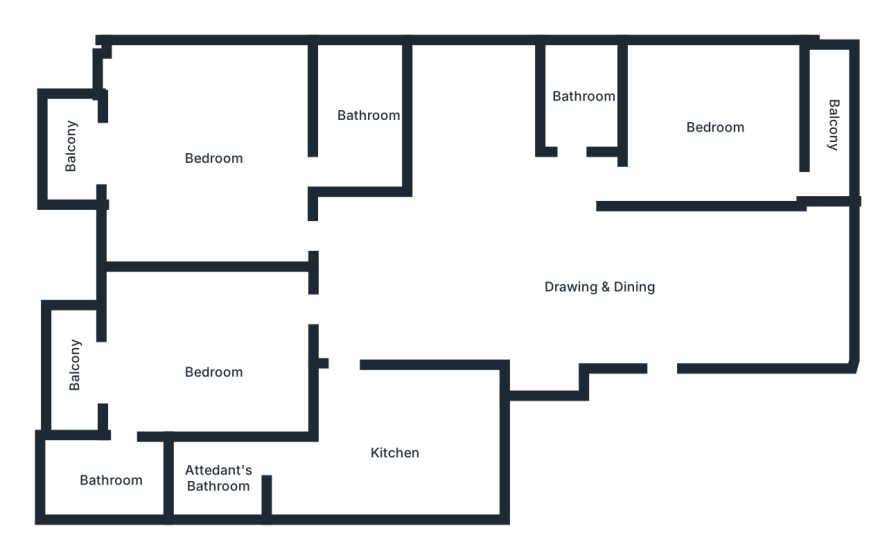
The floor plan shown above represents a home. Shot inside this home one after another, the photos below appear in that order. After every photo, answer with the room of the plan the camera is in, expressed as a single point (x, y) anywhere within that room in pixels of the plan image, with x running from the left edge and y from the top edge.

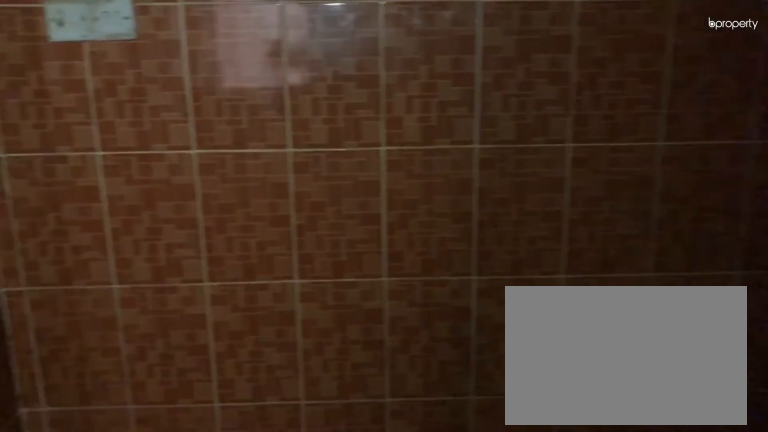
(395, 450)
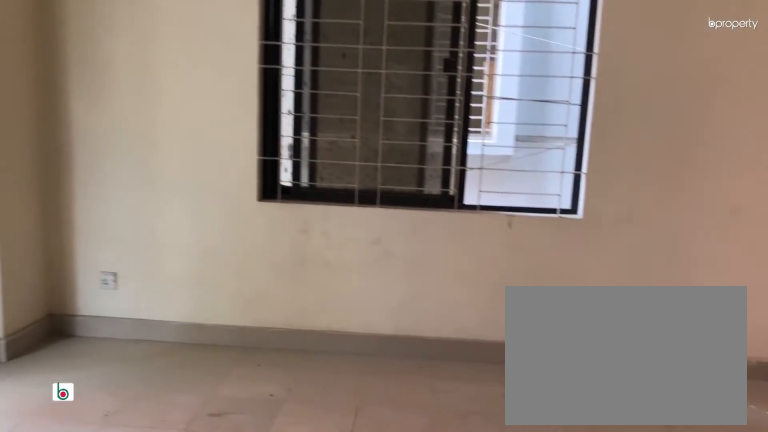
(213, 157)
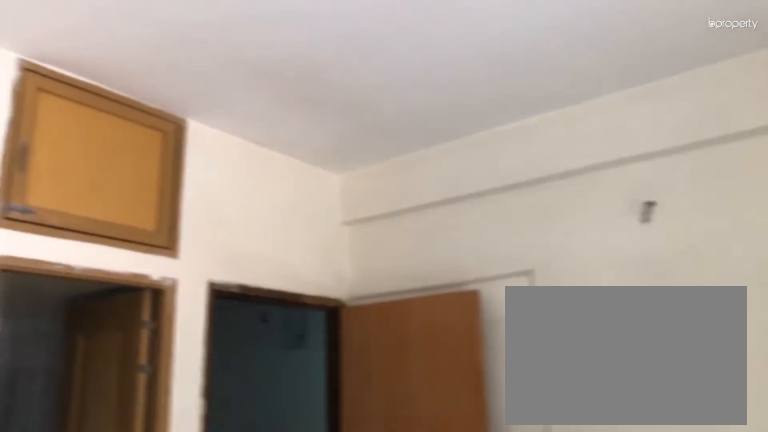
(213, 157)
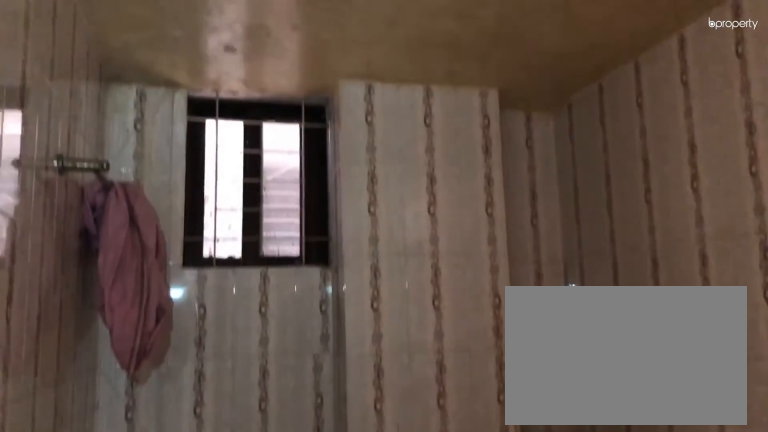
(364, 113)
